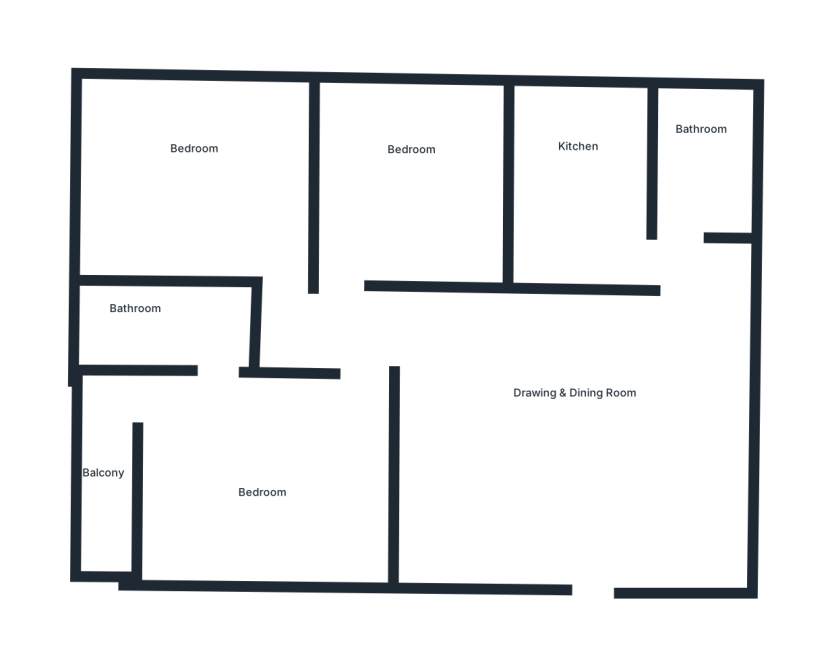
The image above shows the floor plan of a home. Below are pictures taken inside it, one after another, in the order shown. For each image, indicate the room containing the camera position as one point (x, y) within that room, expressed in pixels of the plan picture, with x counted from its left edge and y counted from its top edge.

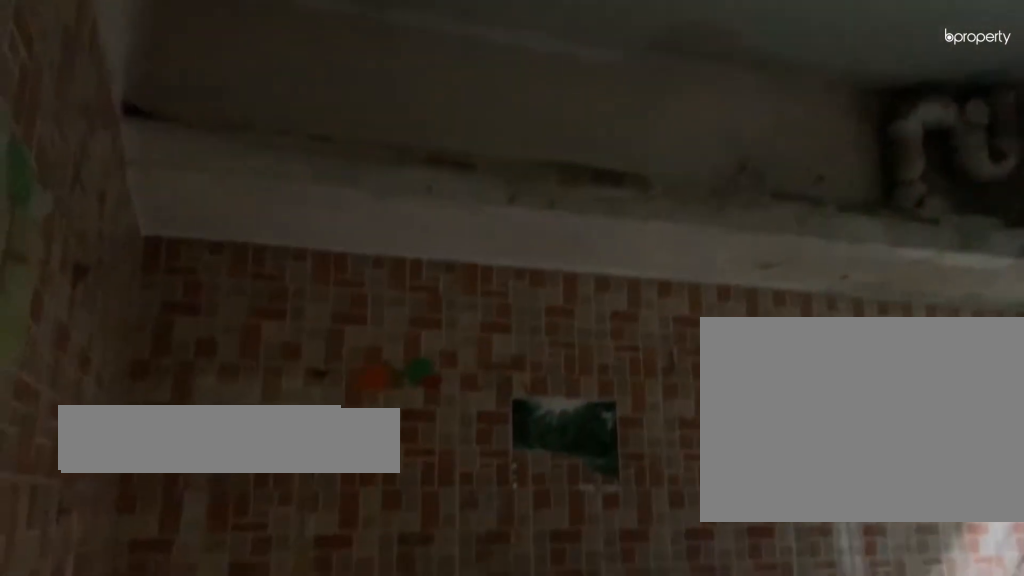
(581, 198)
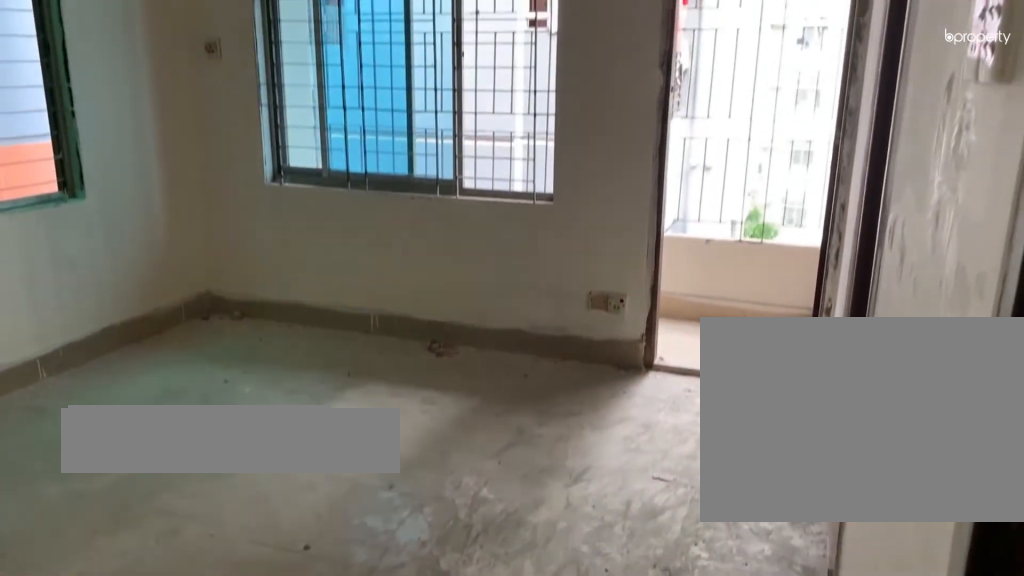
(267, 483)
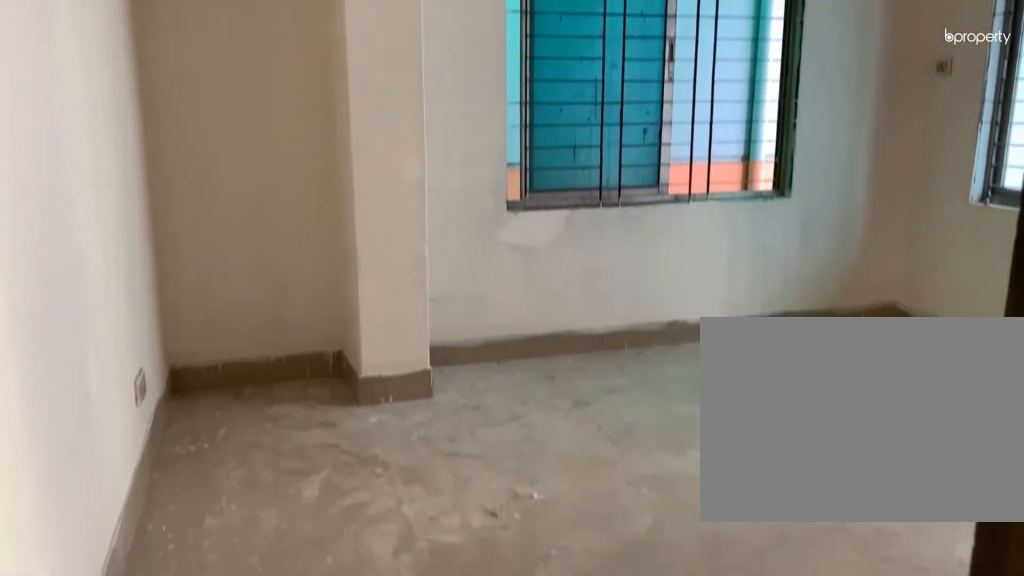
(261, 481)
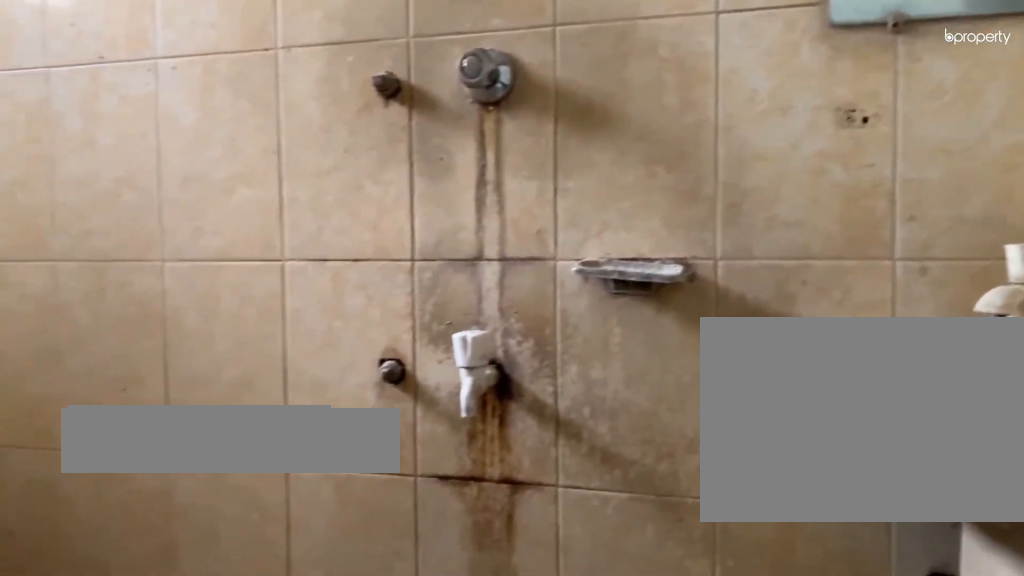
(162, 325)
